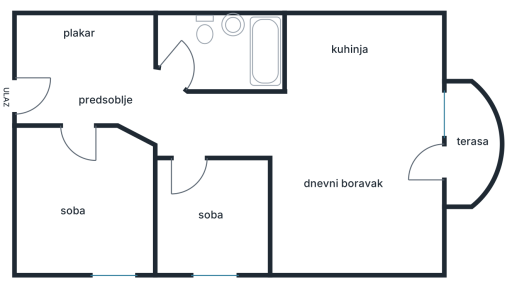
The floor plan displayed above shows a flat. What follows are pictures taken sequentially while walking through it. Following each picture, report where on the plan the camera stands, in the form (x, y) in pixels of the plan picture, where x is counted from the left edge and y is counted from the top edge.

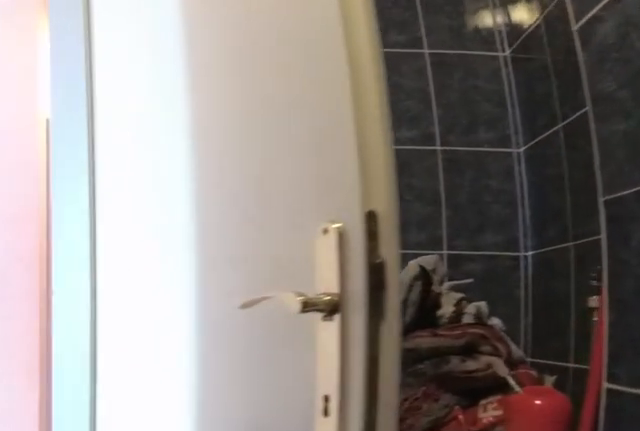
(213, 62)
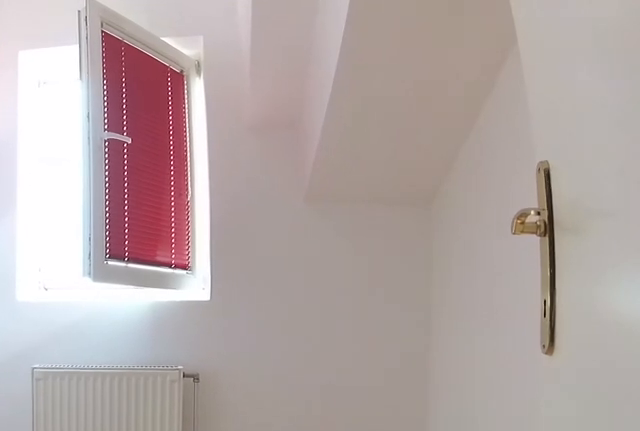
(186, 166)
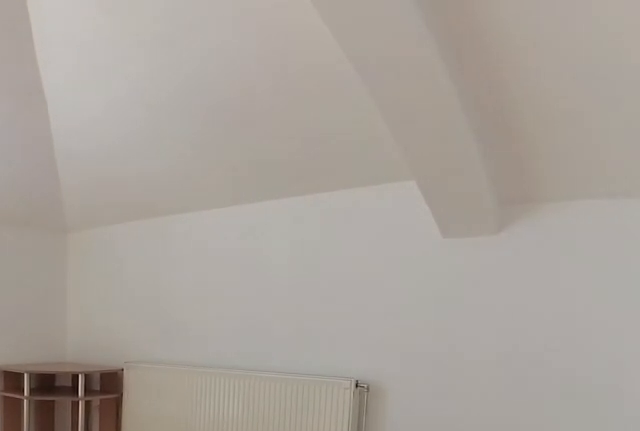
(272, 138)
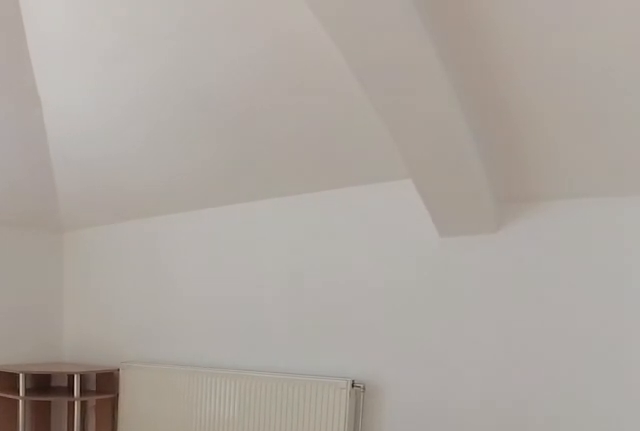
(272, 139)
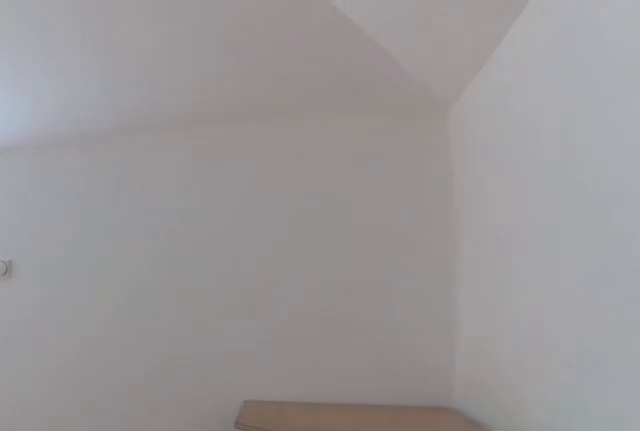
(342, 232)
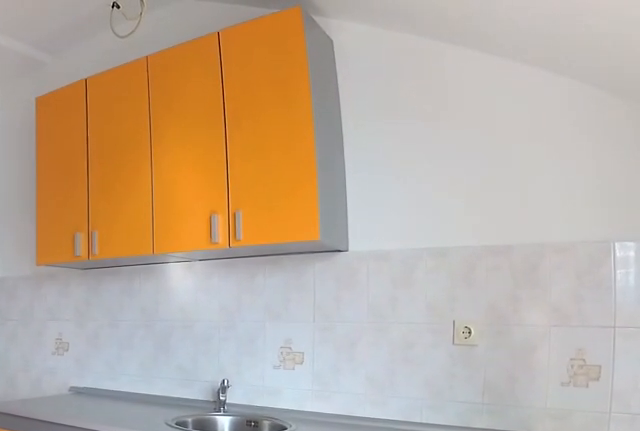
(415, 120)
